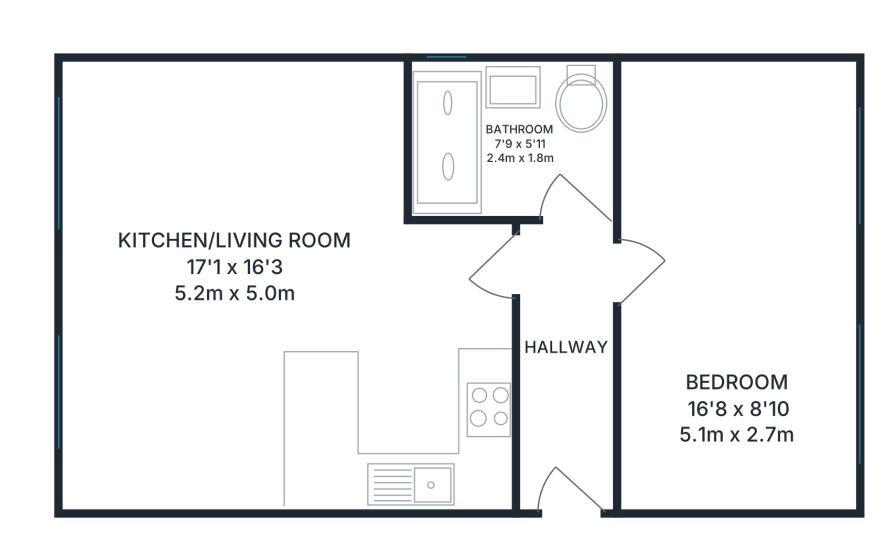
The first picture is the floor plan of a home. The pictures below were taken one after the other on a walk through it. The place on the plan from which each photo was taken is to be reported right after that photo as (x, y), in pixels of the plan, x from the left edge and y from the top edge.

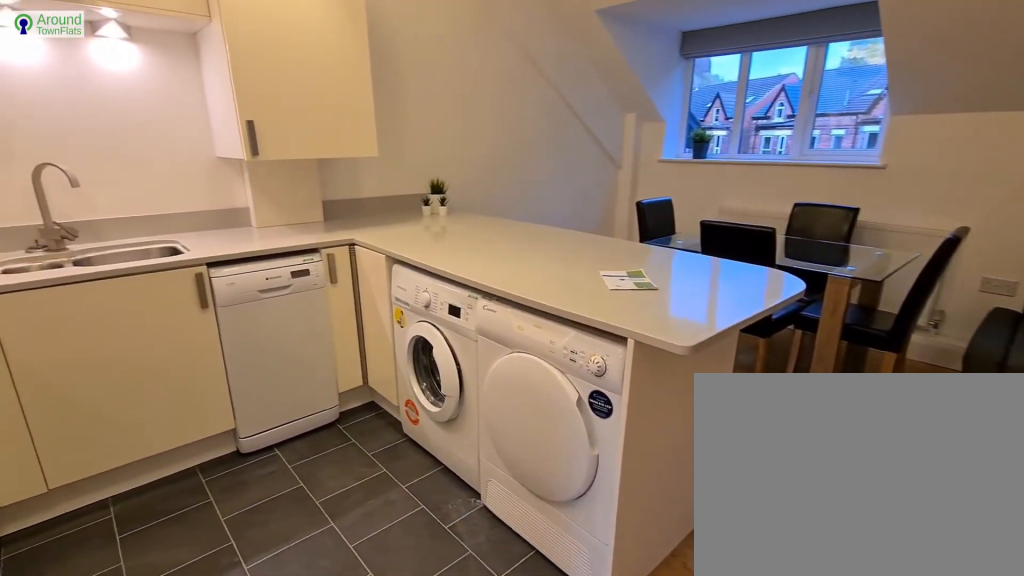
(430, 279)
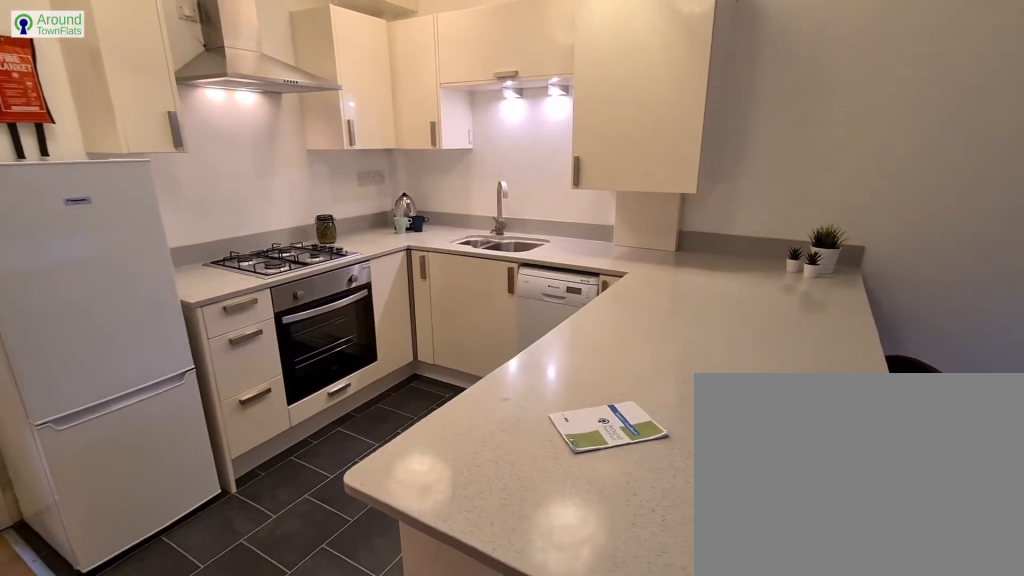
(281, 314)
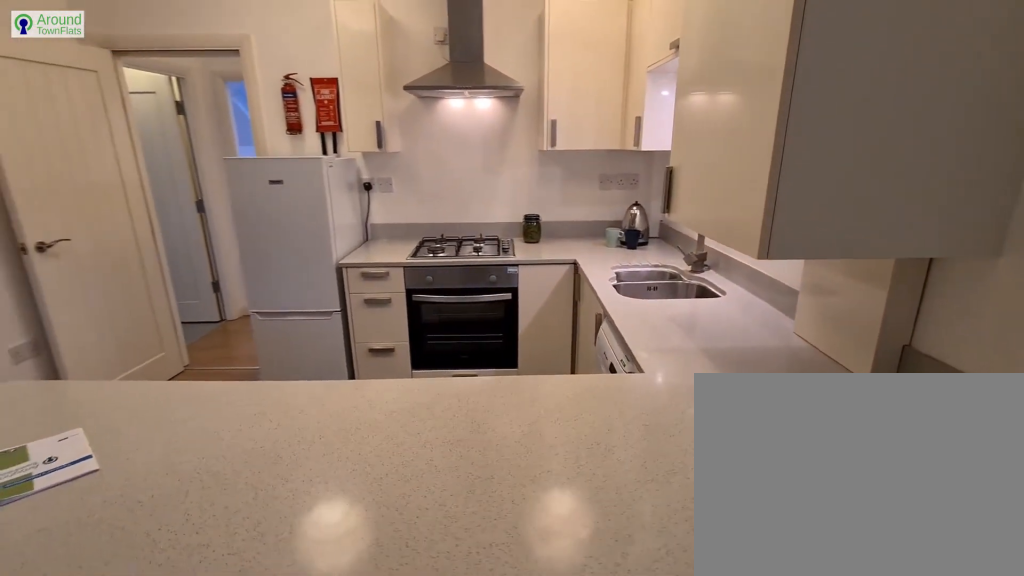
(247, 404)
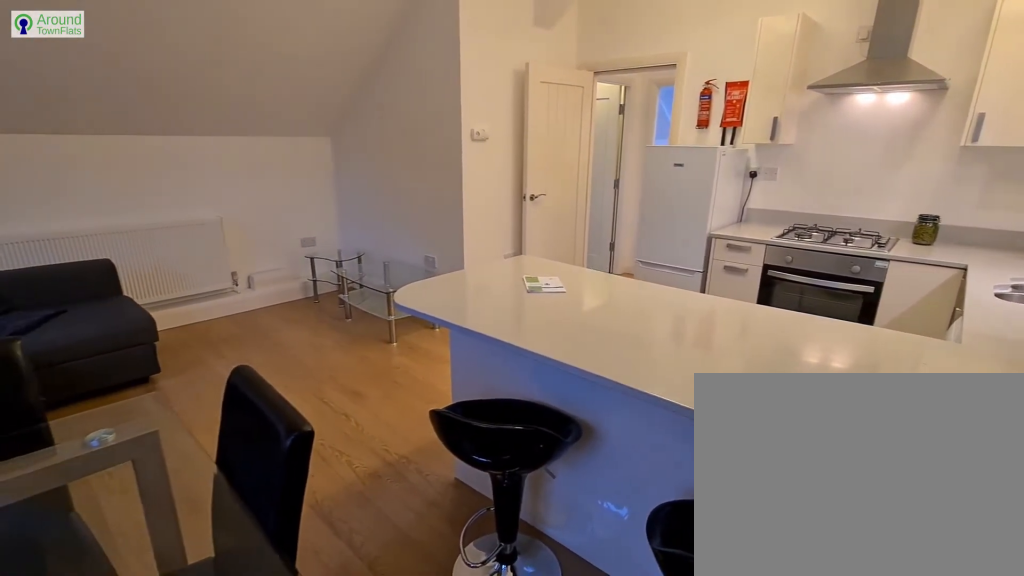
(175, 467)
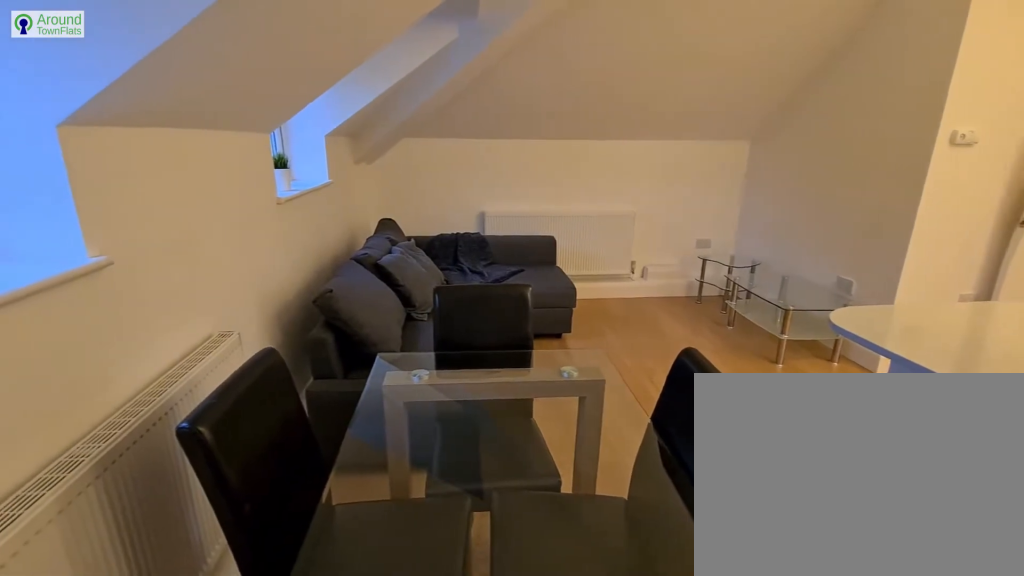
(111, 463)
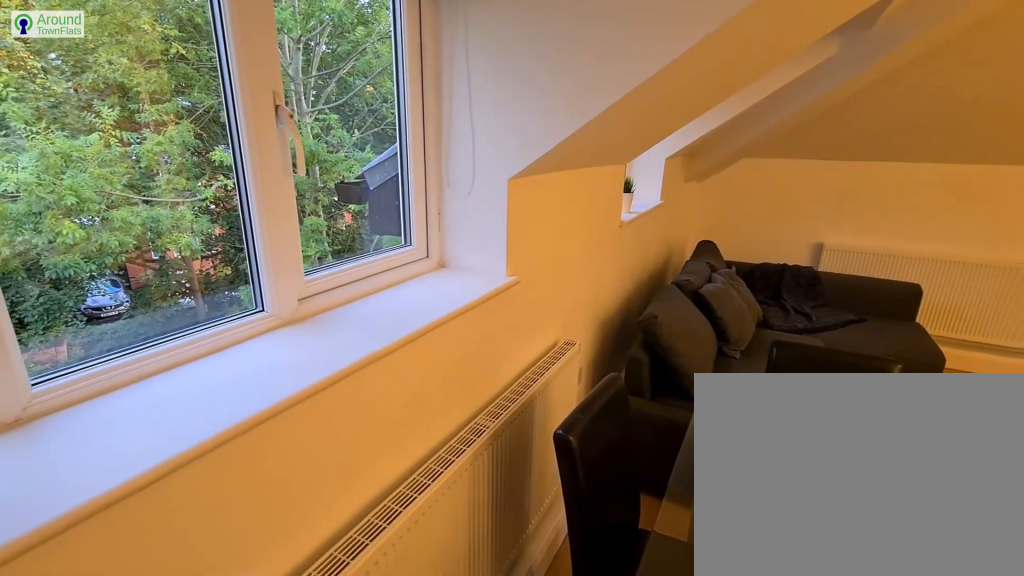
(107, 461)
